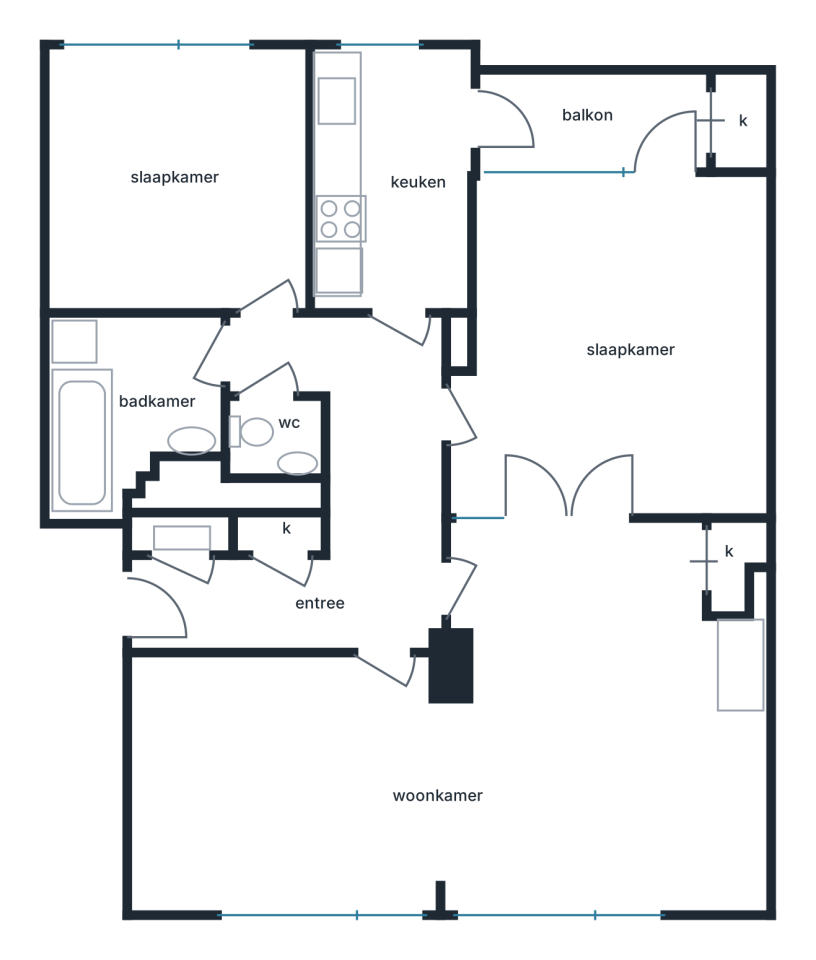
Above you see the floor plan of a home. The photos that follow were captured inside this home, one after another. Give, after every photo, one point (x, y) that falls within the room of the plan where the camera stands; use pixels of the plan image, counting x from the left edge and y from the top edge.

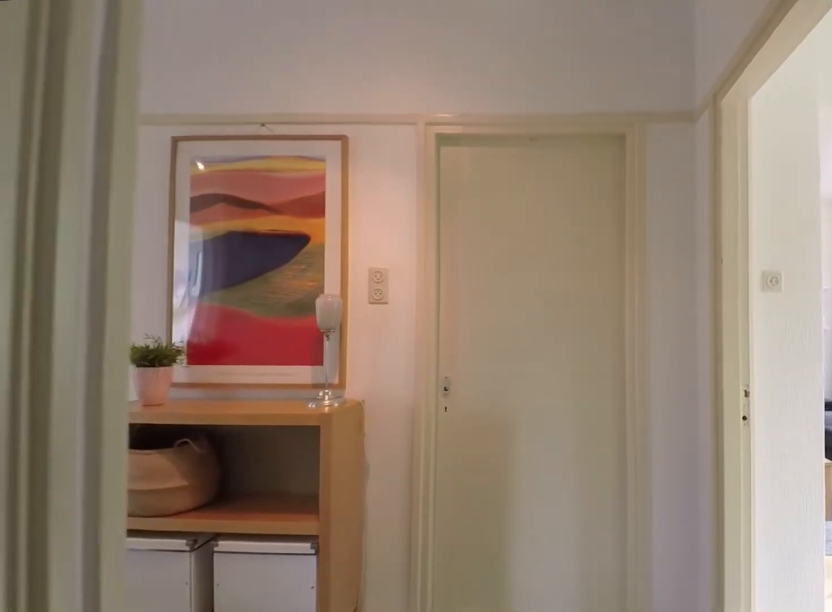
(339, 497)
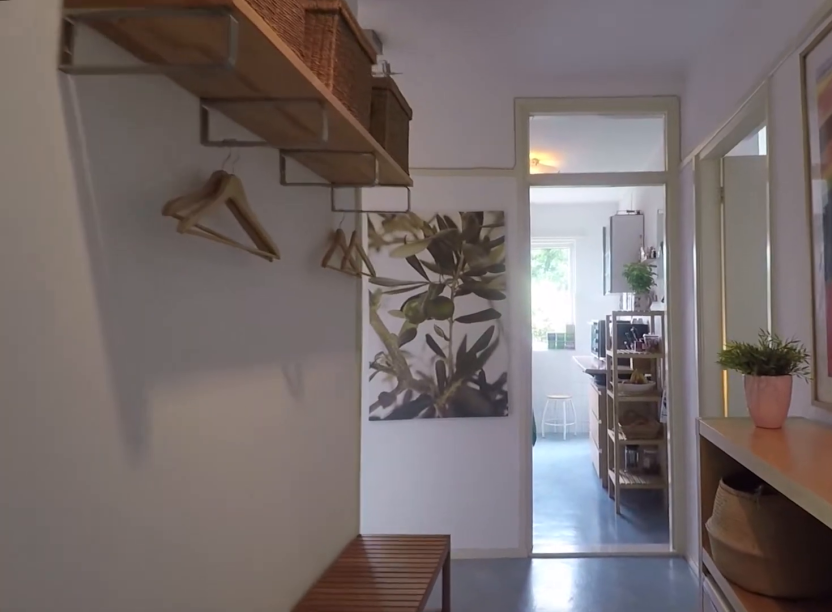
(336, 497)
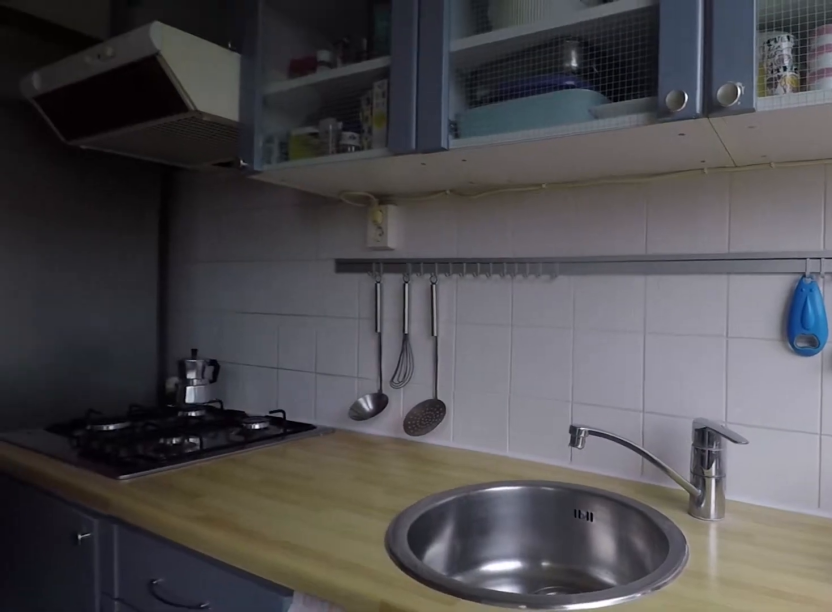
(342, 165)
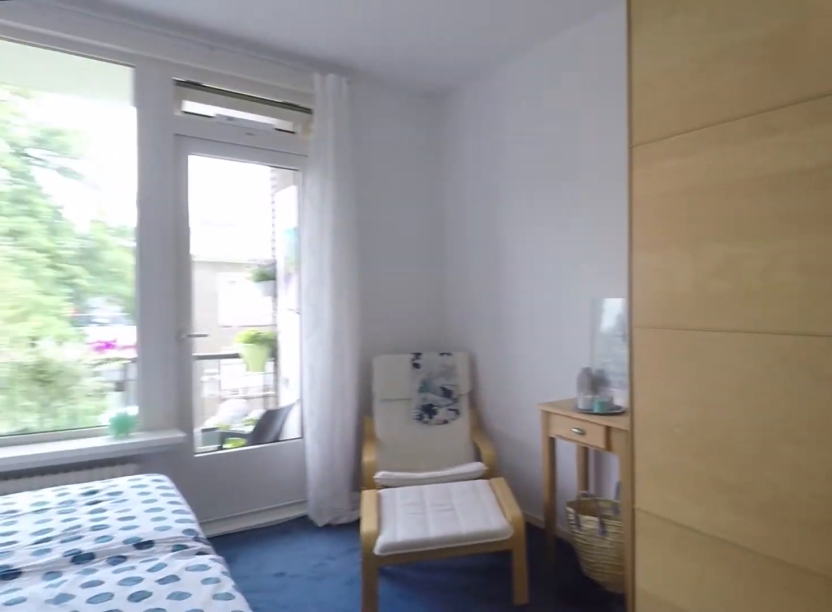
(614, 349)
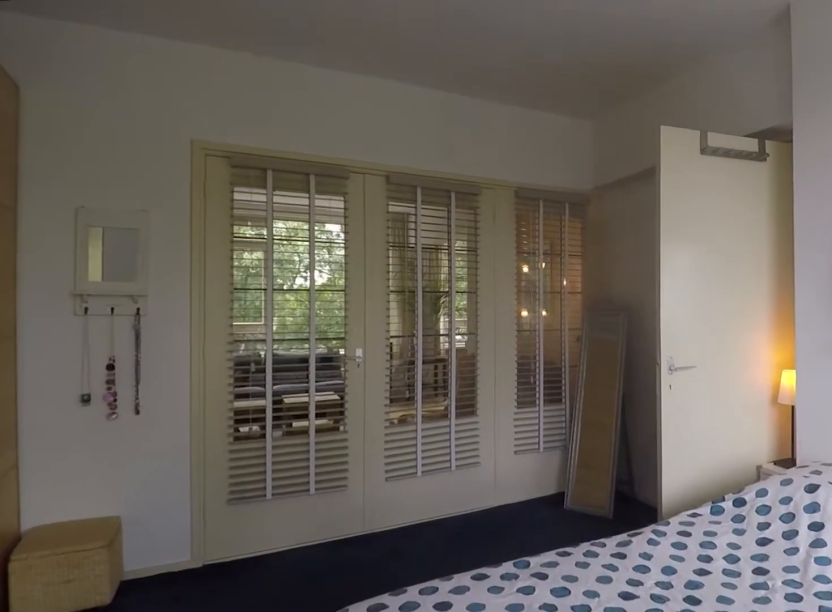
(614, 349)
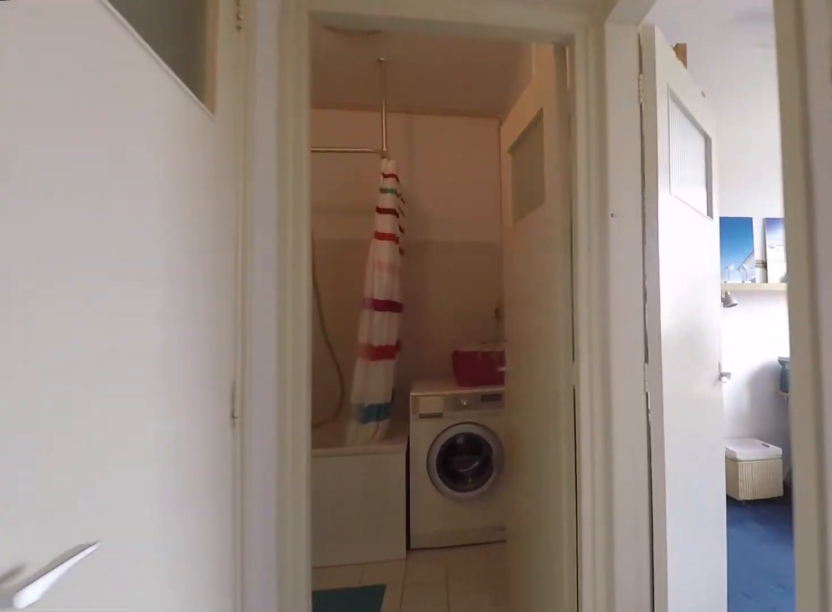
(352, 555)
